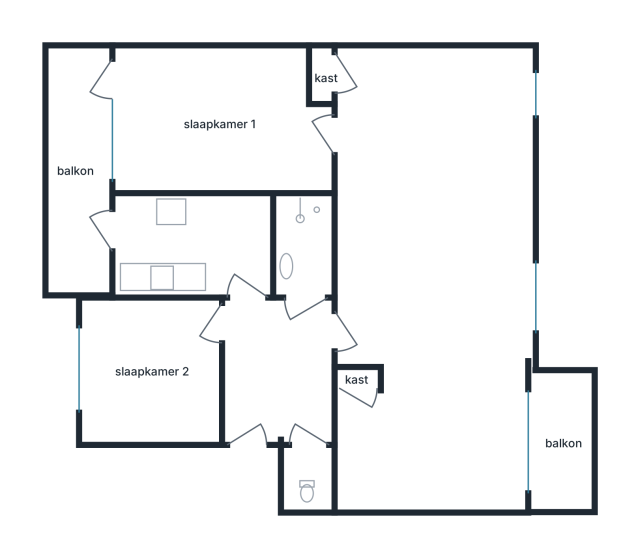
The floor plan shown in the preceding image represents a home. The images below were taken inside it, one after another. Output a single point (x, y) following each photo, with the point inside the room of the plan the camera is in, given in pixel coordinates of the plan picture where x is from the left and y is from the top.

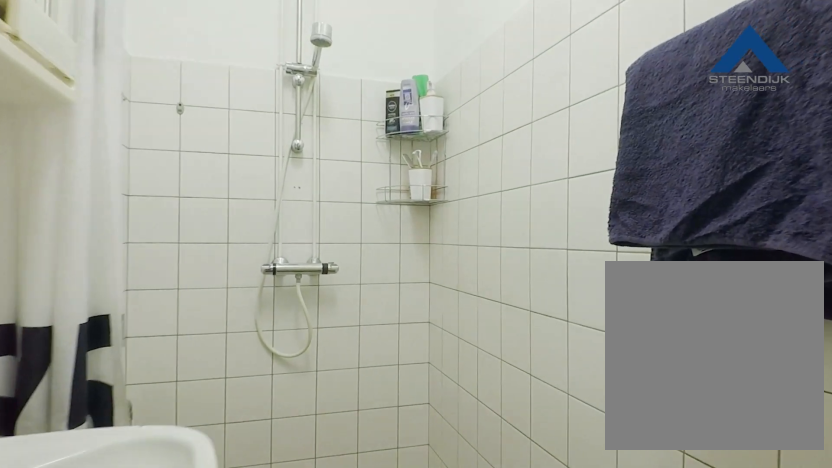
(304, 245)
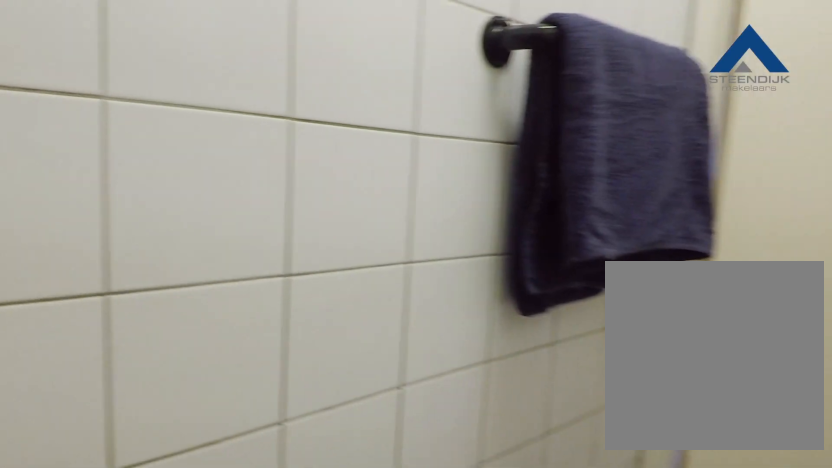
(304, 245)
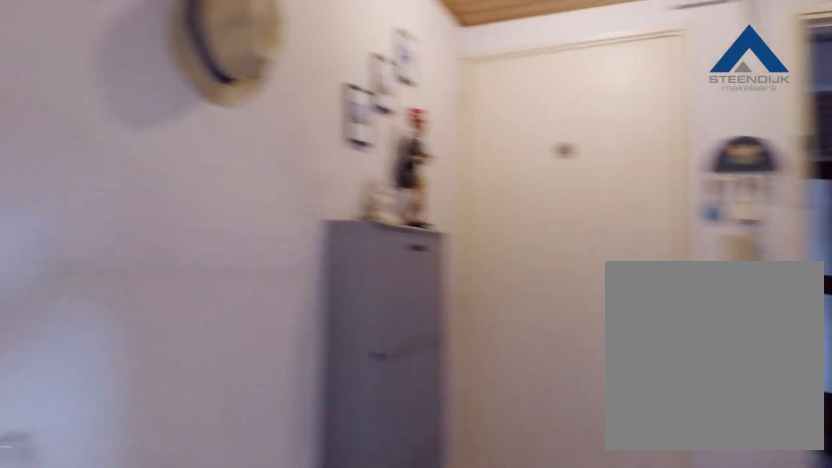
(278, 370)
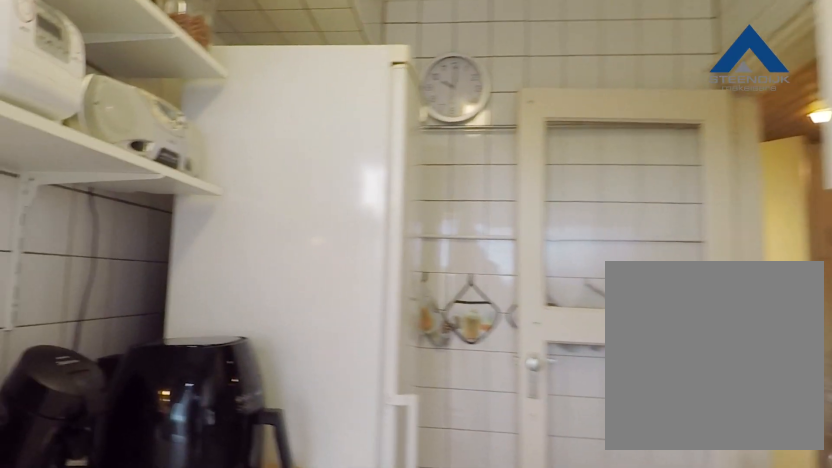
(197, 244)
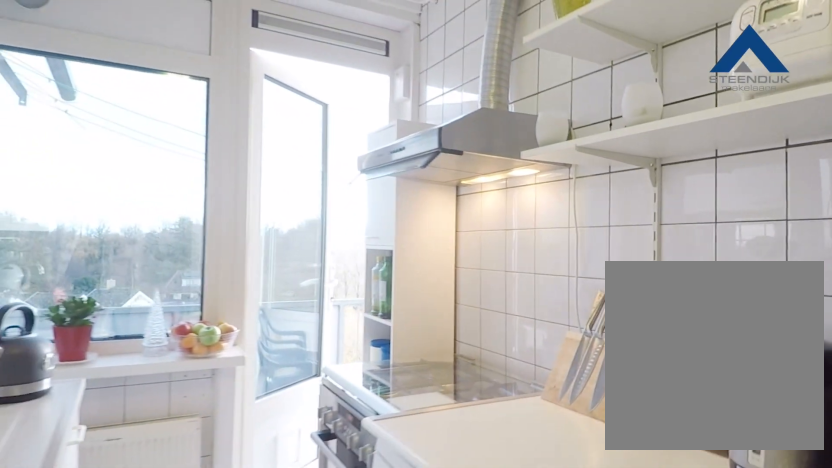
(197, 244)
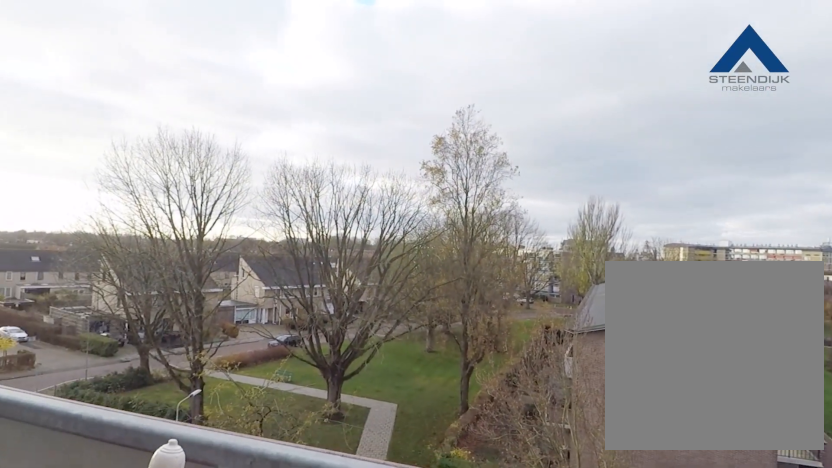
(561, 441)
